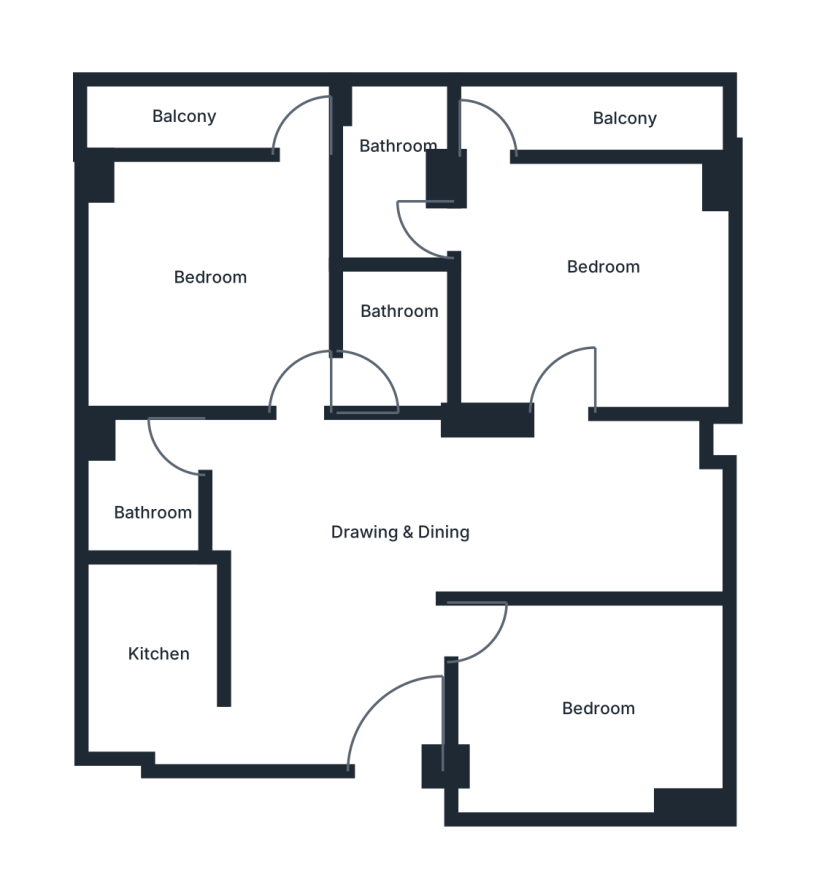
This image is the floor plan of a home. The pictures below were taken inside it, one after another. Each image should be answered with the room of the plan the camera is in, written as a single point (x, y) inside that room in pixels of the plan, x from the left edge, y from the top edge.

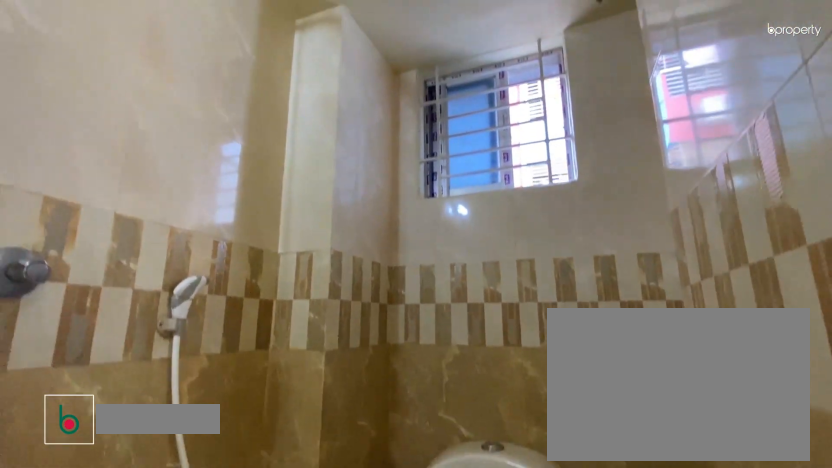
(386, 185)
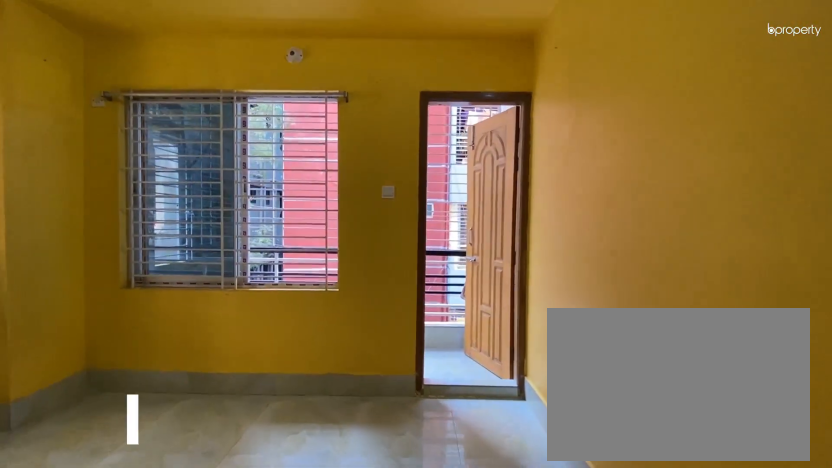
(214, 282)
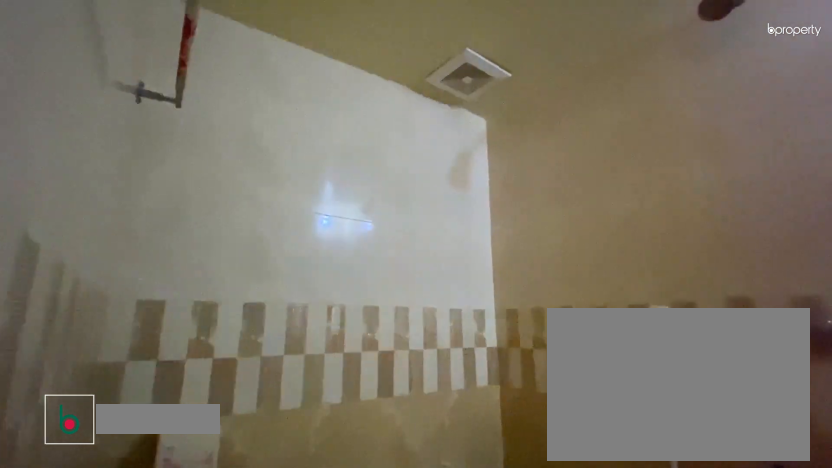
(395, 351)
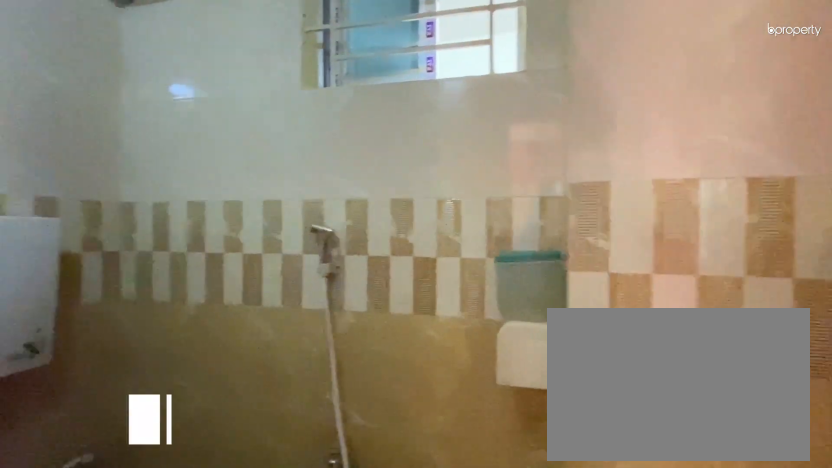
(153, 468)
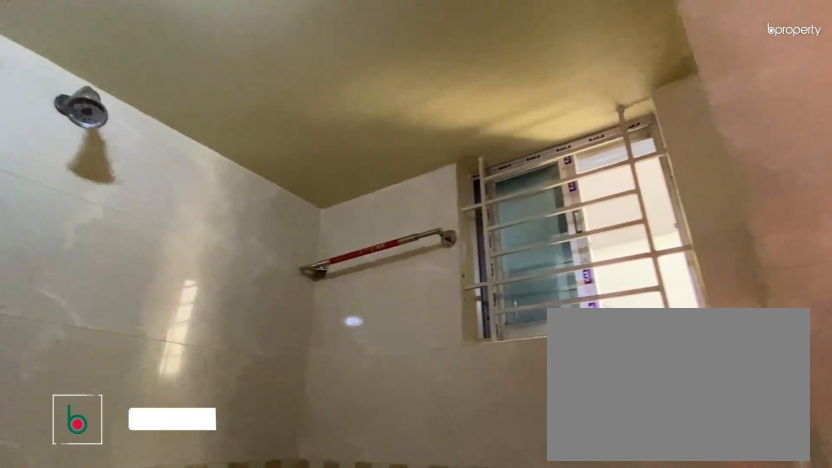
(153, 468)
